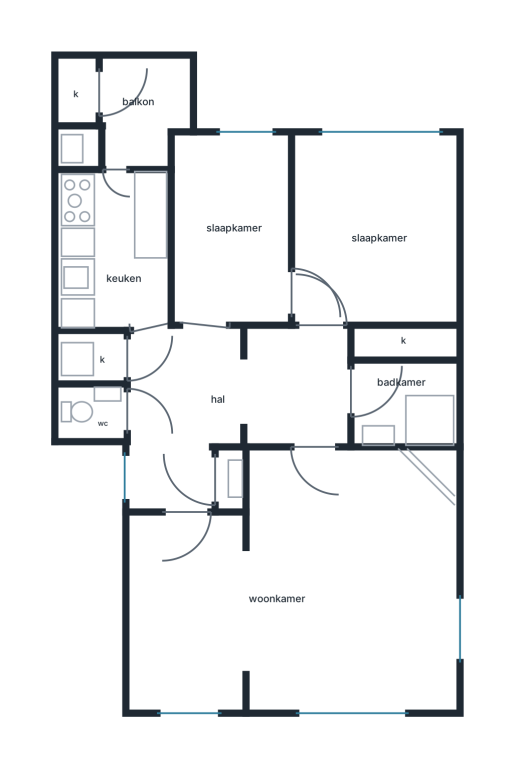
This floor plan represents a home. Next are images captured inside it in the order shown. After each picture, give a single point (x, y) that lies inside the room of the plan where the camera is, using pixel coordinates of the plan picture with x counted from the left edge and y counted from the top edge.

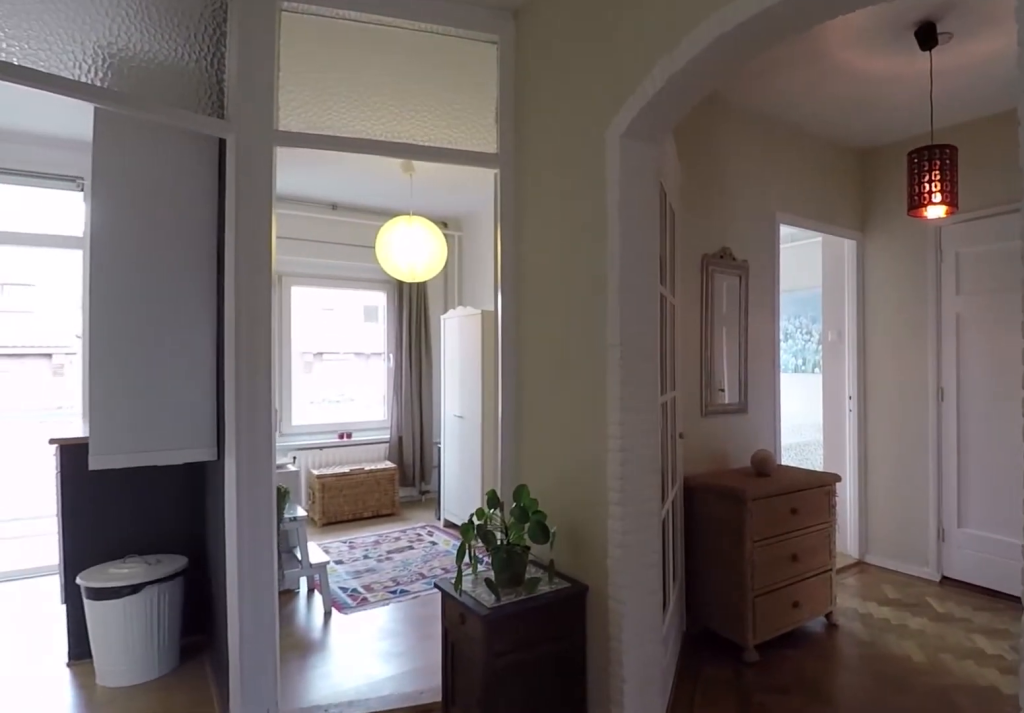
(132, 374)
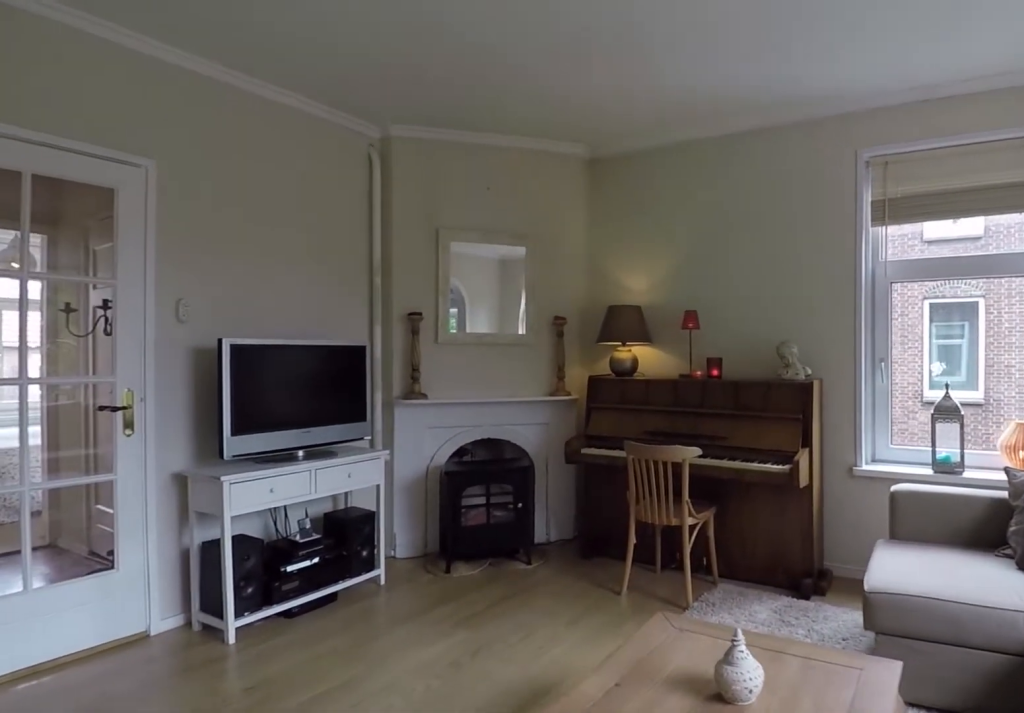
(302, 587)
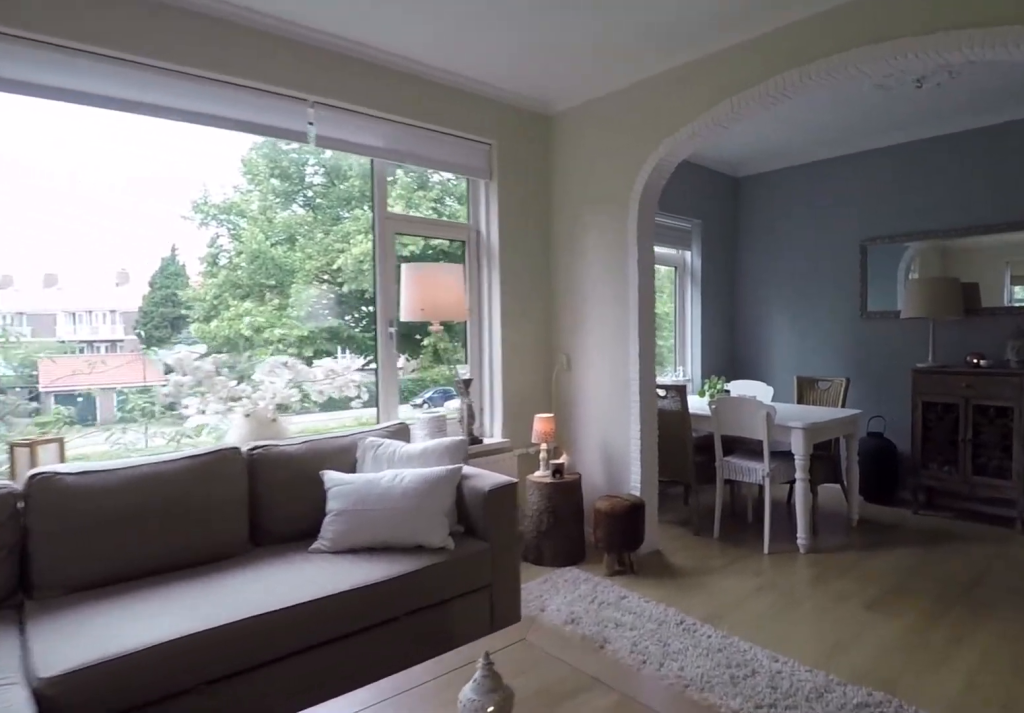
(302, 587)
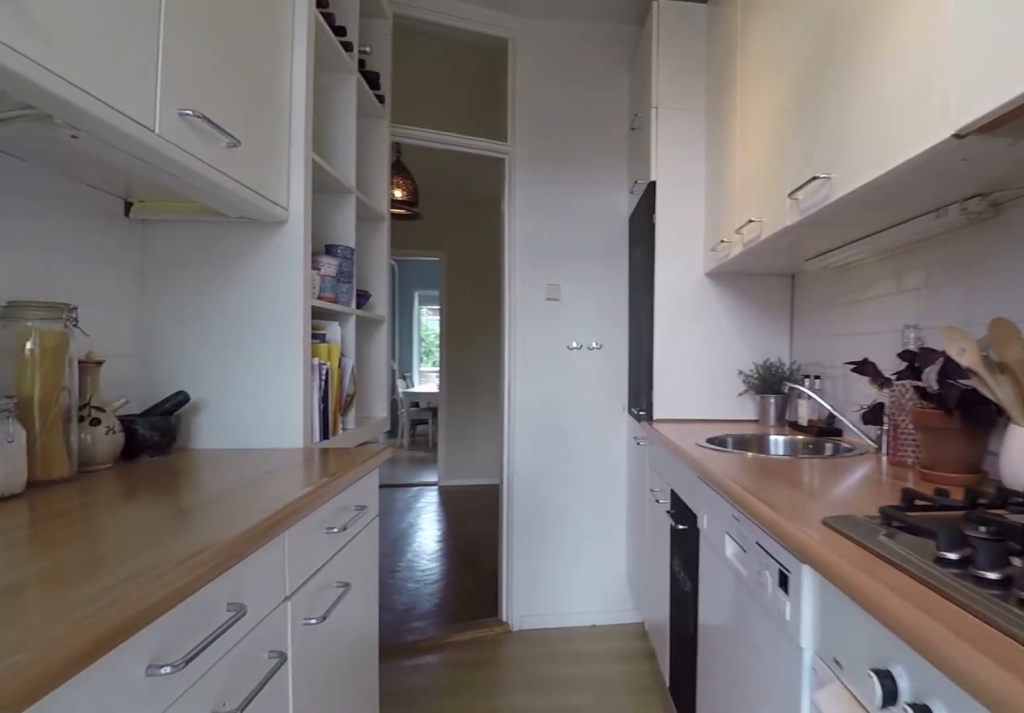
(114, 248)
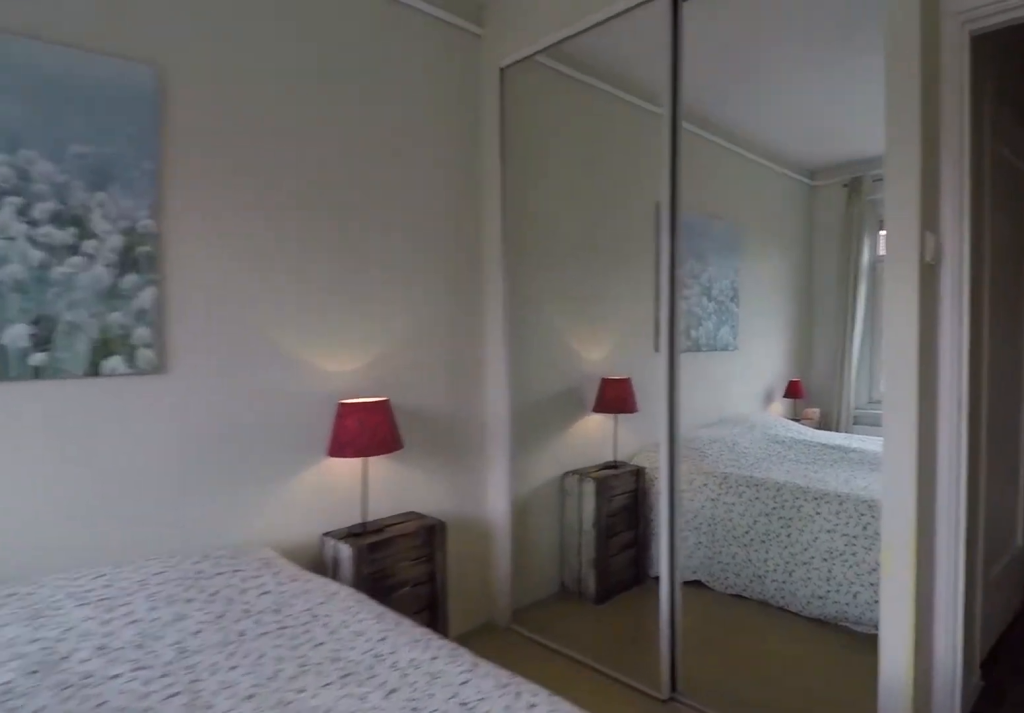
(372, 230)
